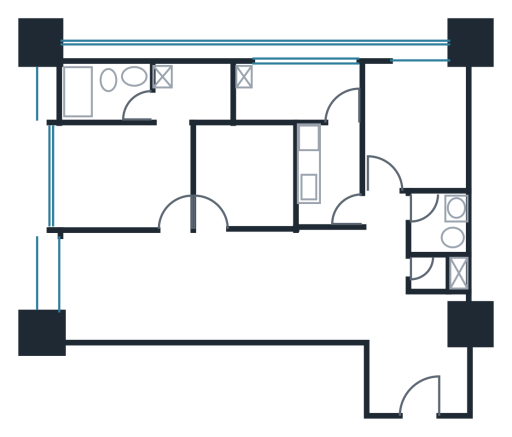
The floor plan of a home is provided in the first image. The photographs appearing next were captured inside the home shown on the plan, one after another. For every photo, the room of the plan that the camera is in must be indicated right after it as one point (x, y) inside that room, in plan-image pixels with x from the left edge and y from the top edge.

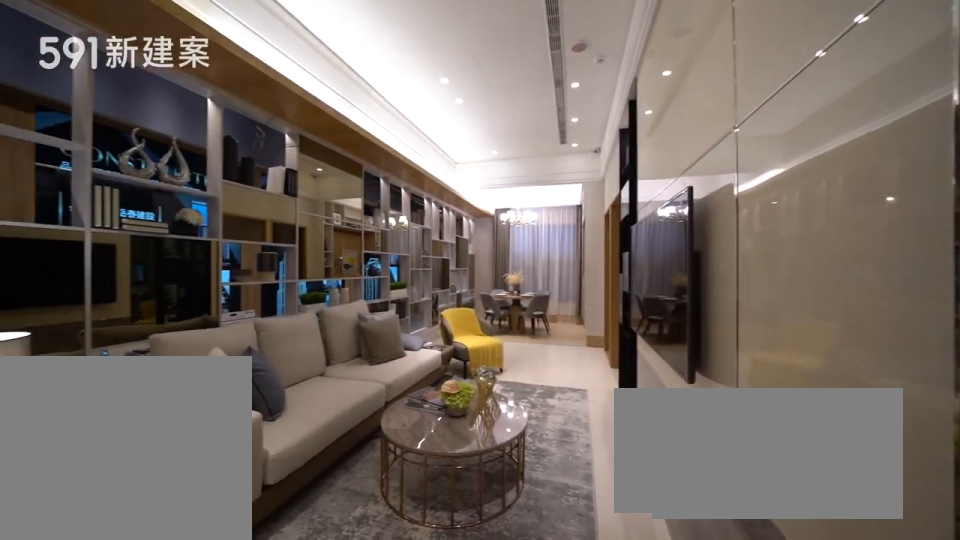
(210, 286)
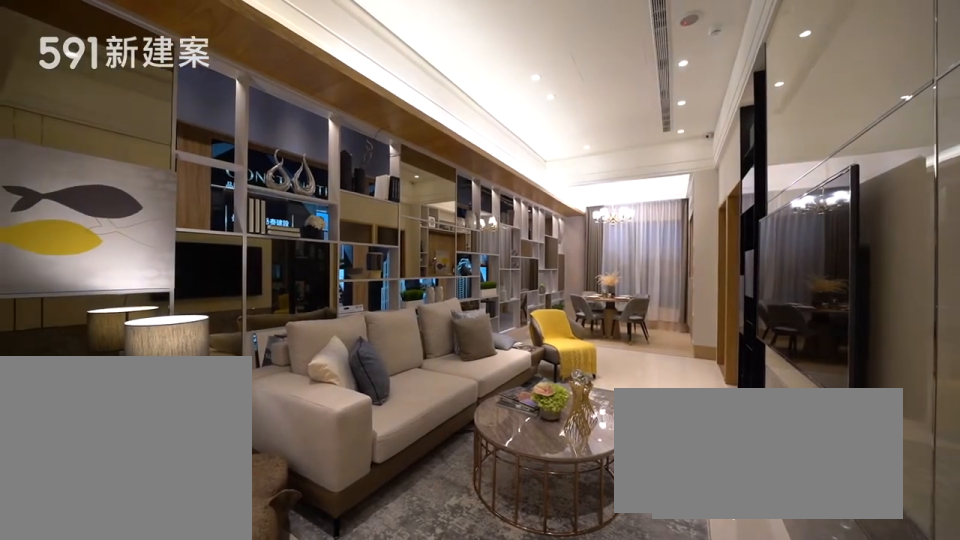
(210, 286)
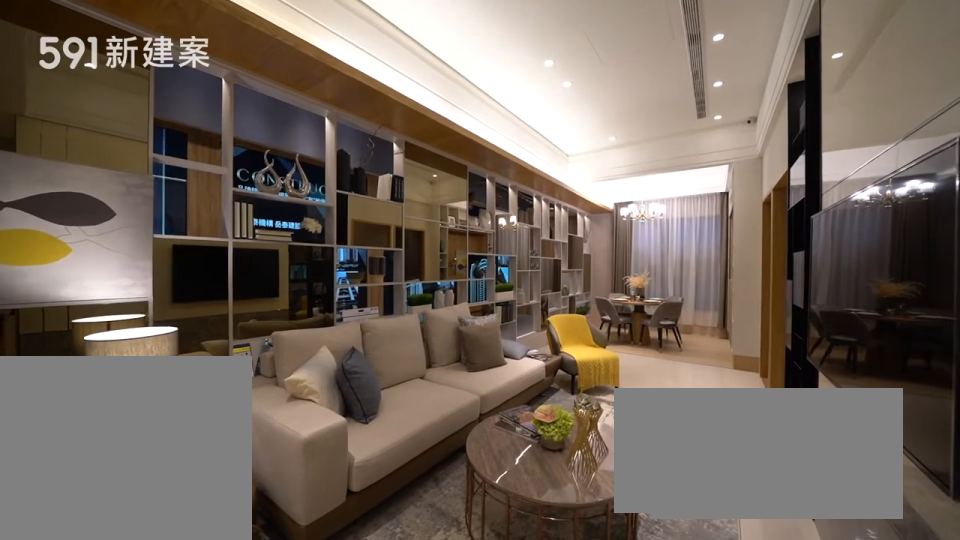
(273, 286)
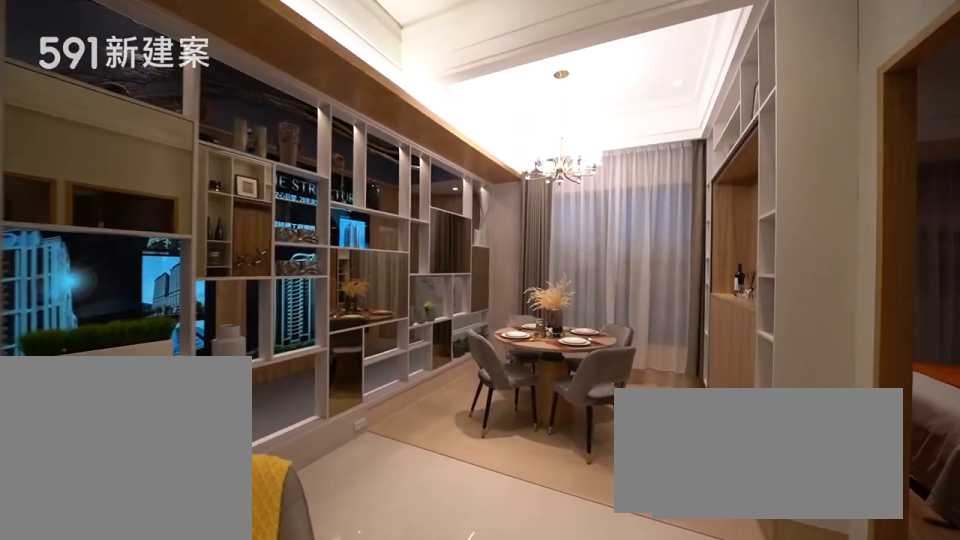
(107, 285)
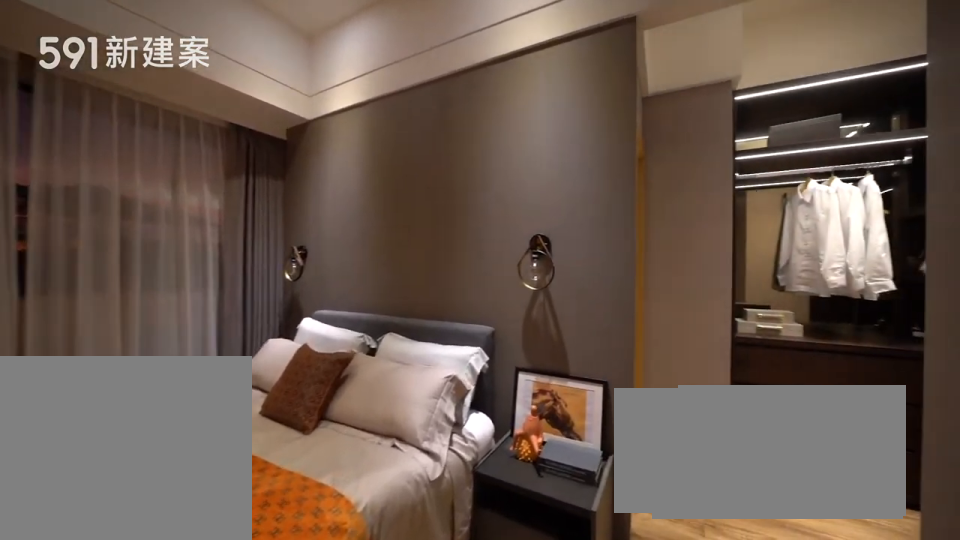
(138, 154)
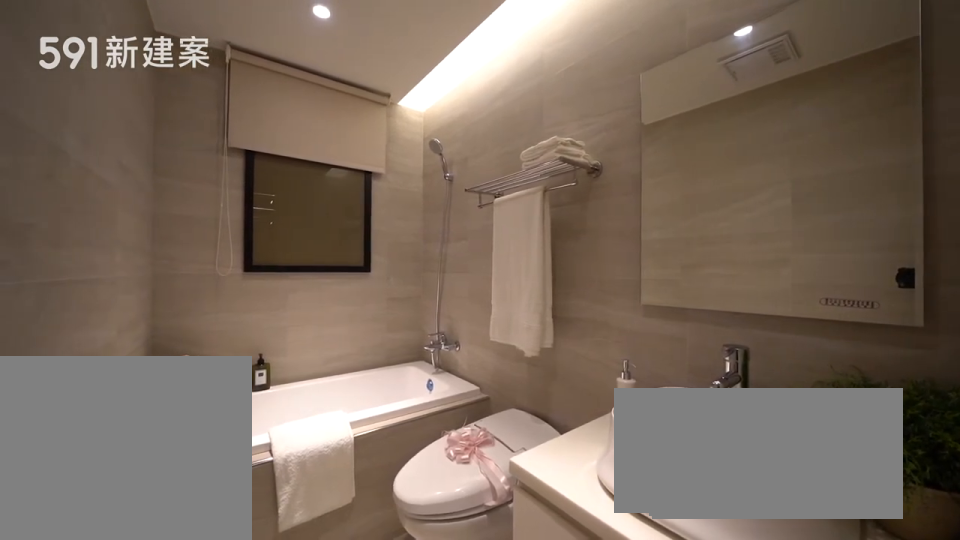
(104, 91)
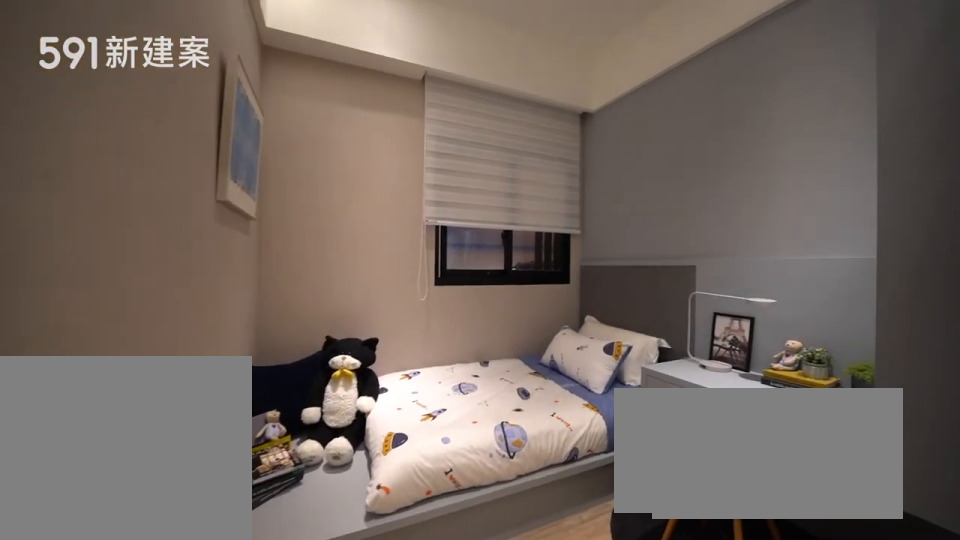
(247, 173)
